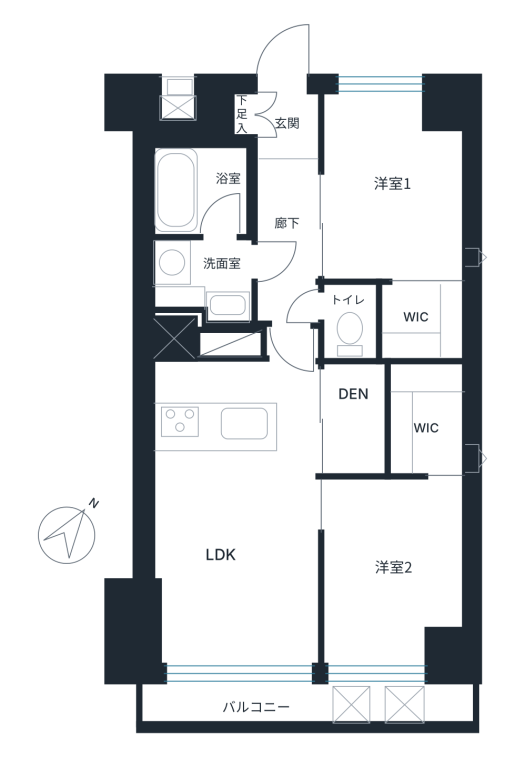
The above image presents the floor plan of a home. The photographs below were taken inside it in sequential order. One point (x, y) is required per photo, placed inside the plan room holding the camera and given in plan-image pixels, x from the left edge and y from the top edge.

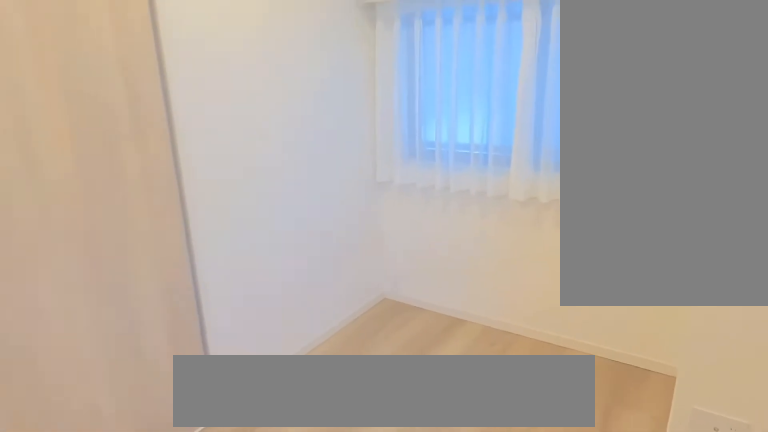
(397, 192)
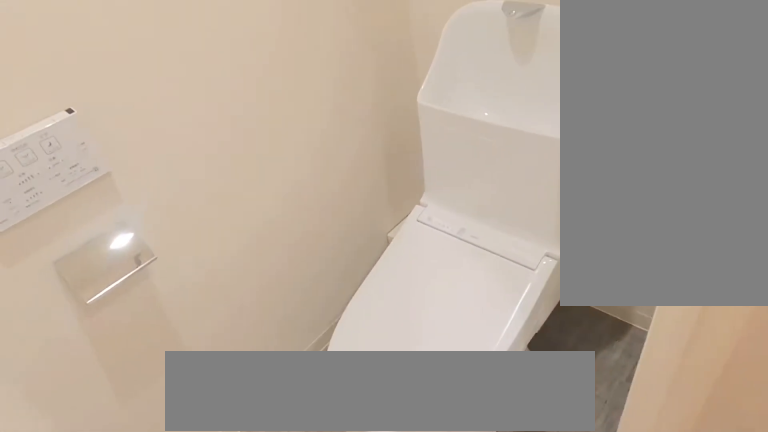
(355, 323)
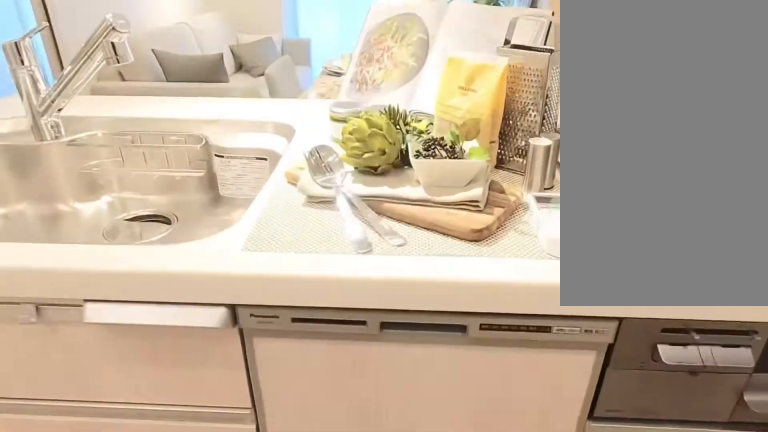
(217, 390)
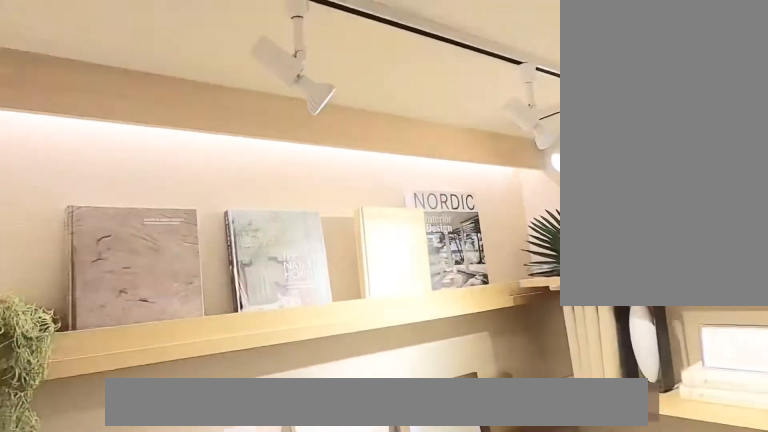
(345, 409)
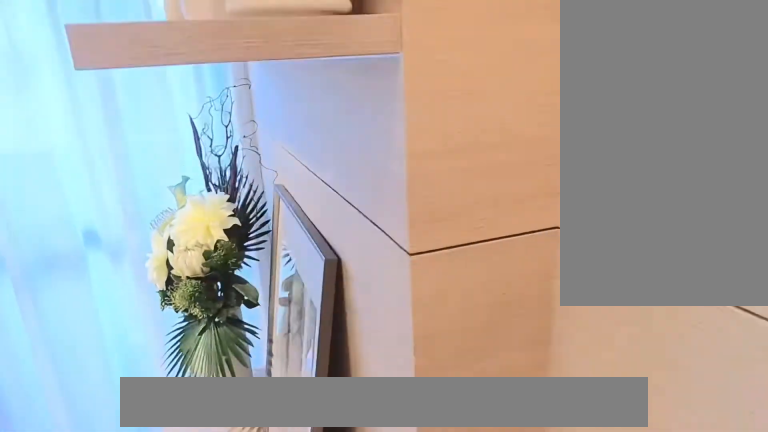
(227, 568)
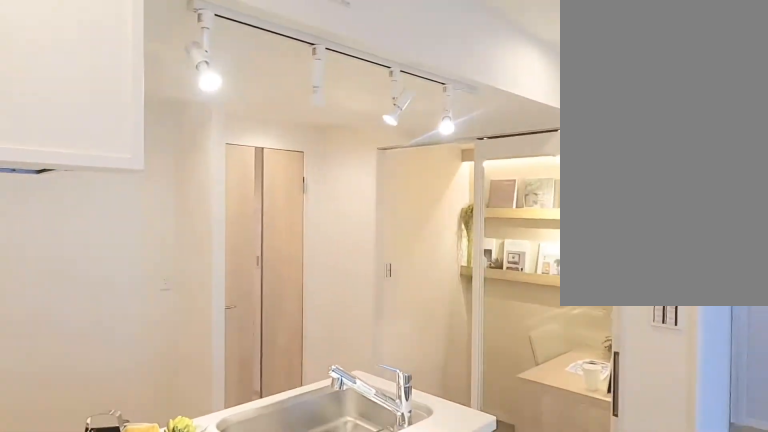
(227, 567)
